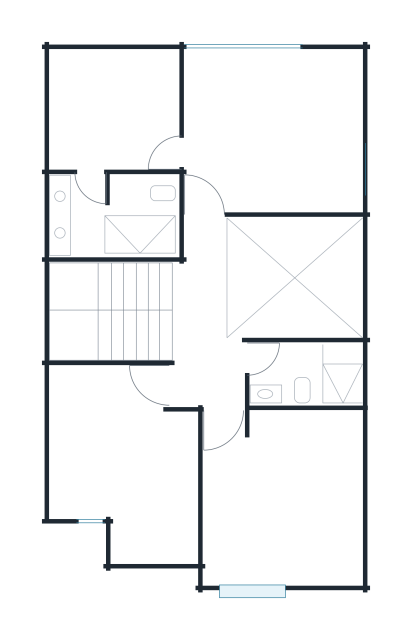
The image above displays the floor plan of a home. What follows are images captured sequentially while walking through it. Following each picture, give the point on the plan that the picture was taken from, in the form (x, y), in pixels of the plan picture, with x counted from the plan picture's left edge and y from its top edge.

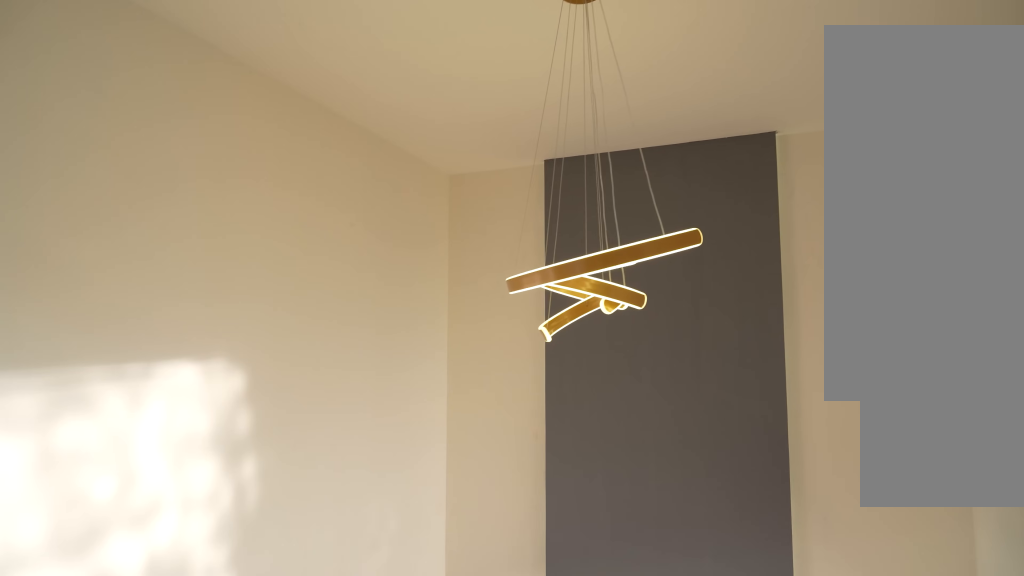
(206, 283)
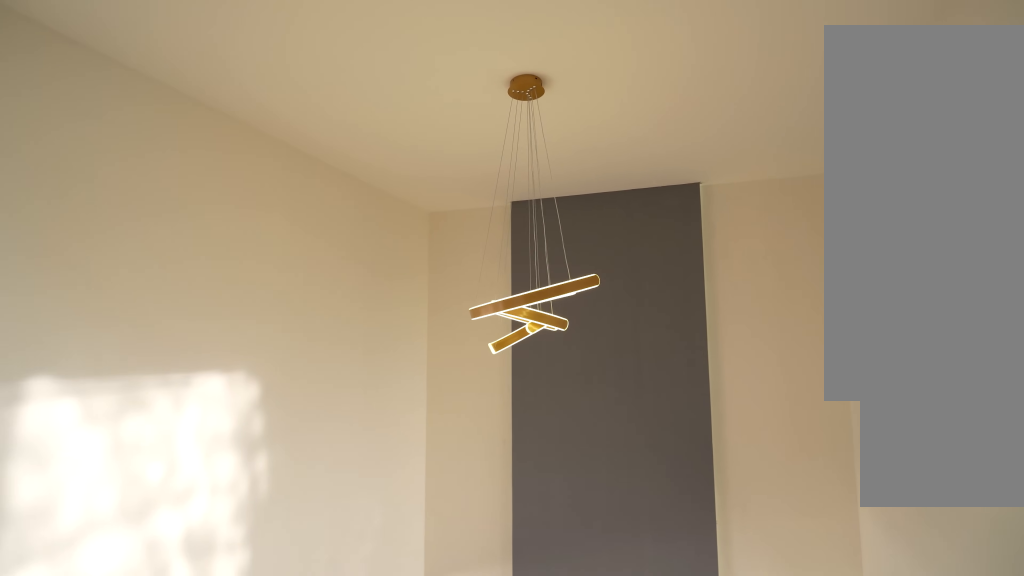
(206, 283)
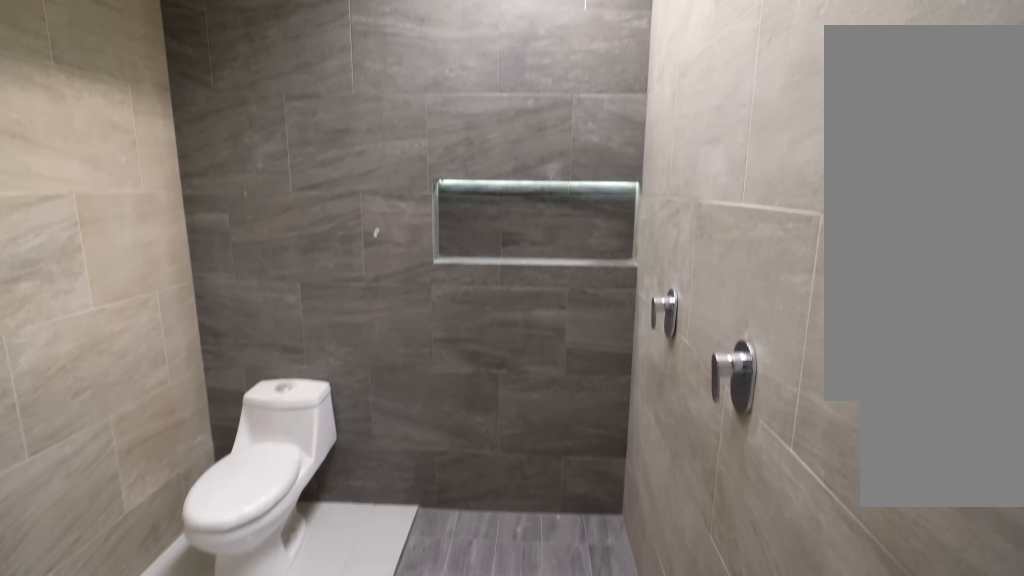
(91, 154)
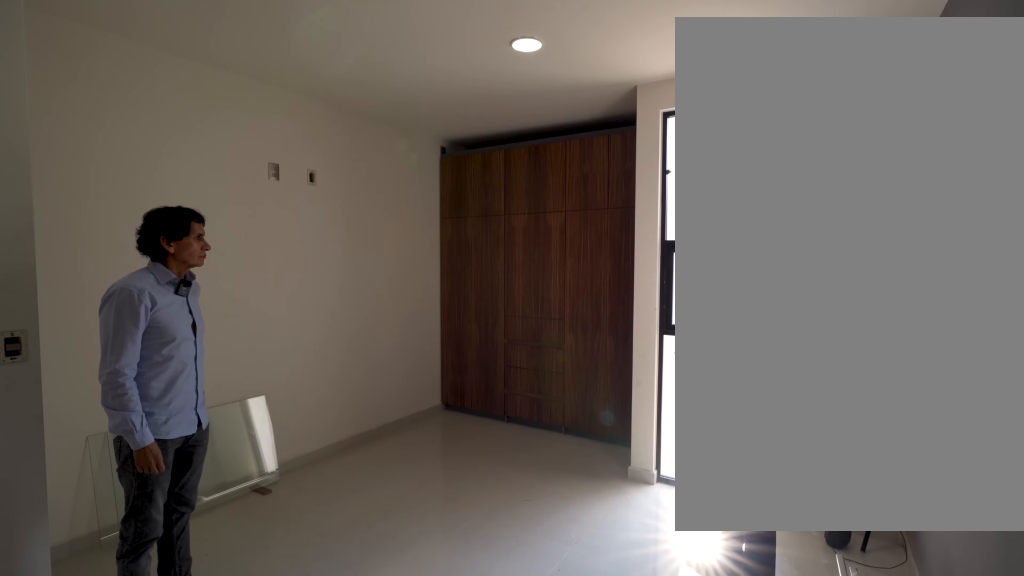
(75, 384)
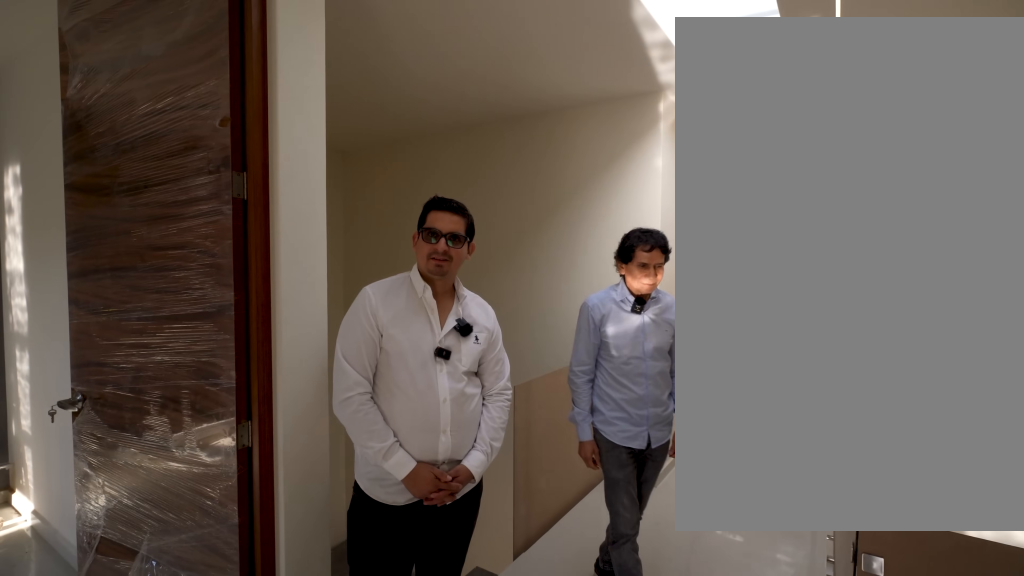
(223, 422)
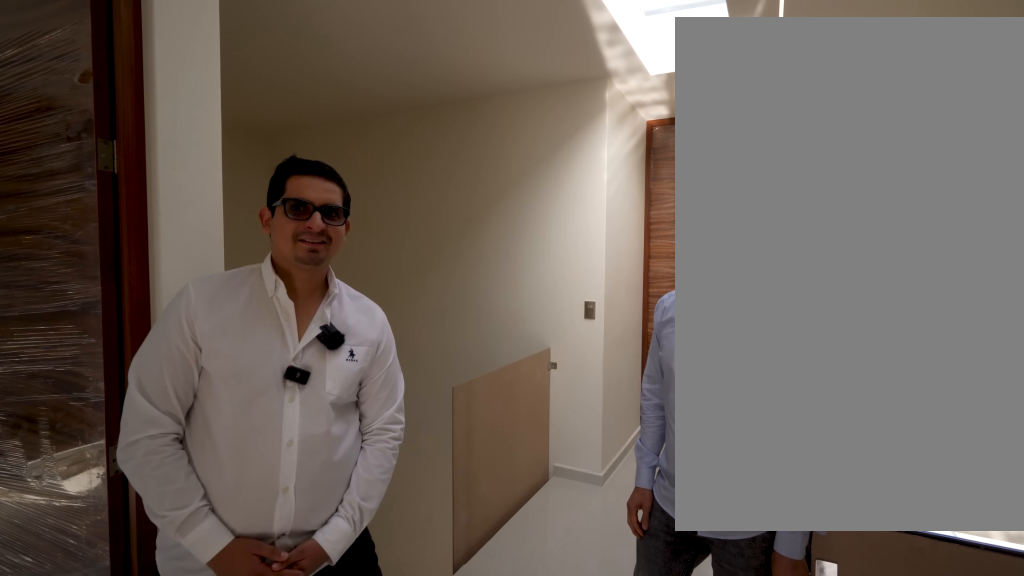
(223, 422)
